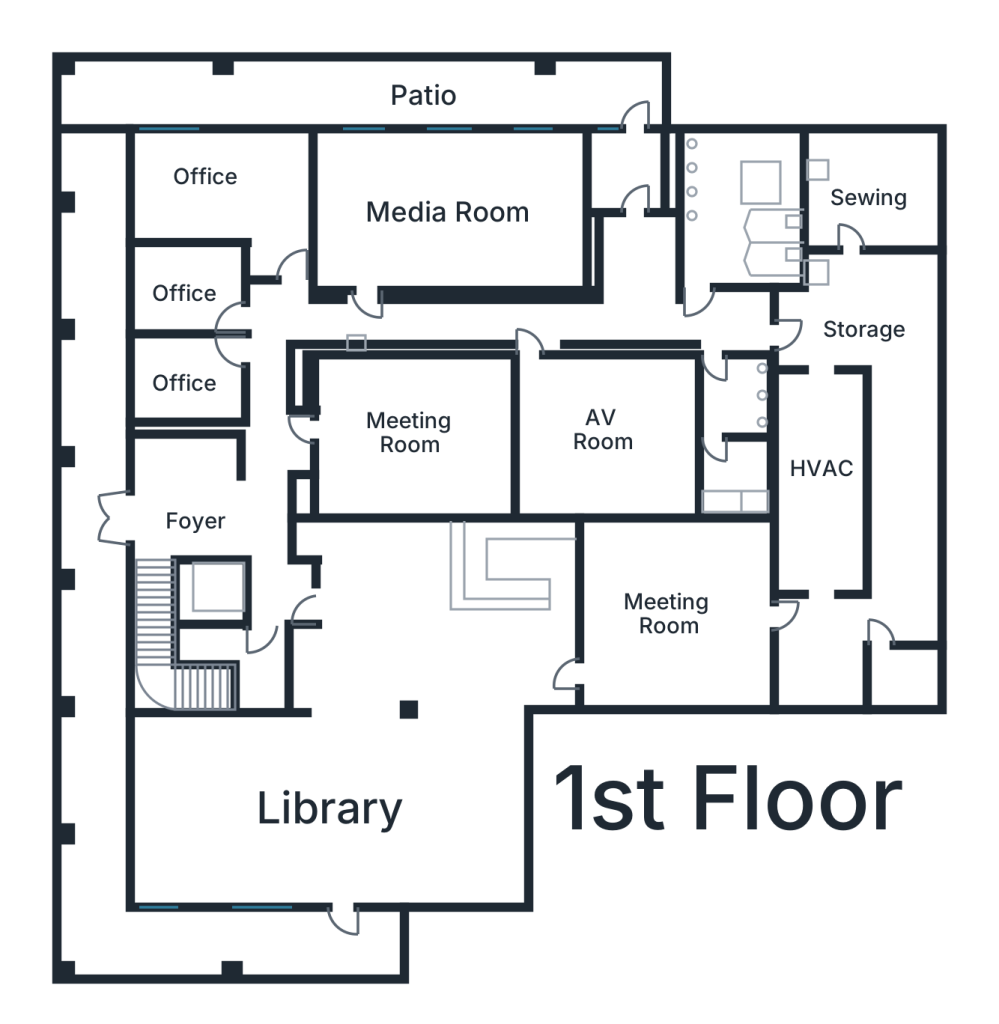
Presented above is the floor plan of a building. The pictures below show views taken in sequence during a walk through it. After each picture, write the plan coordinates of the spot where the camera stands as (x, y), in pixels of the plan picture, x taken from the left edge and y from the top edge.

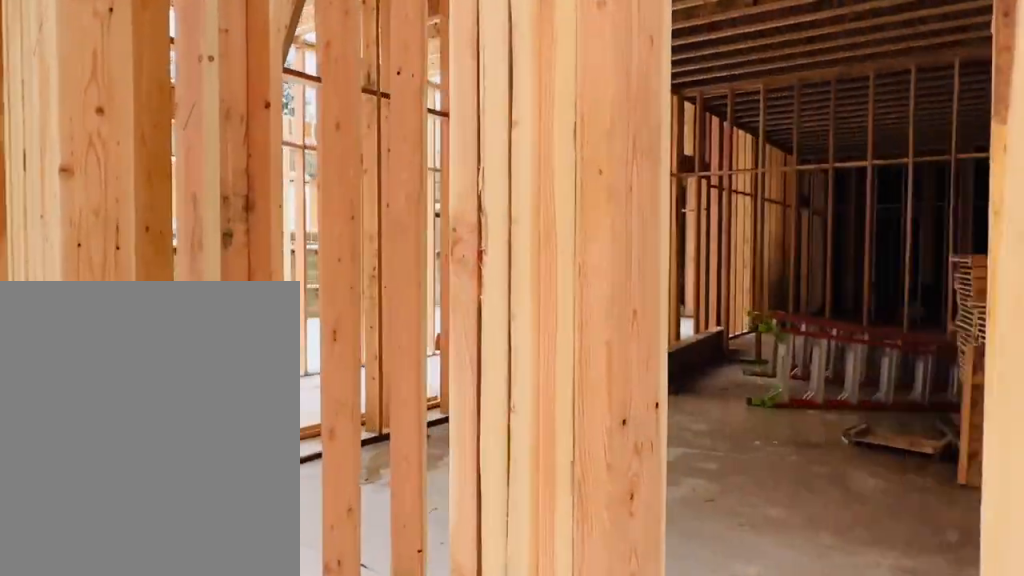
(293, 450)
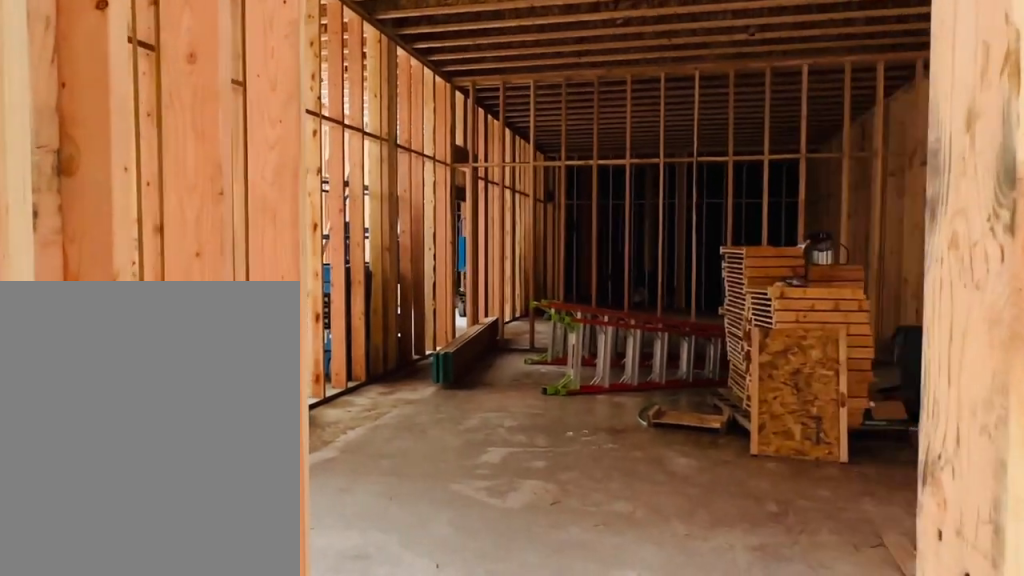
(298, 422)
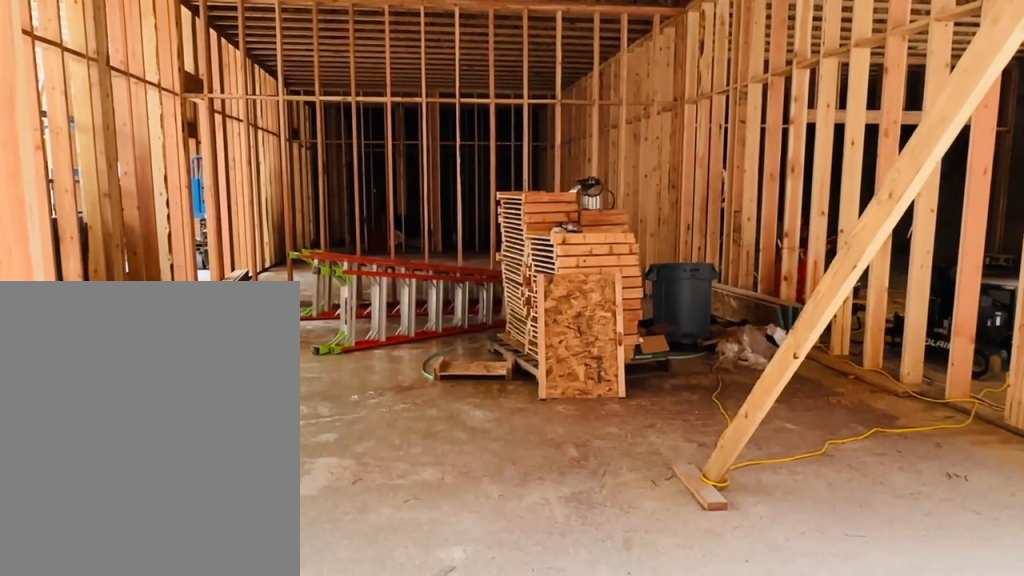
(301, 414)
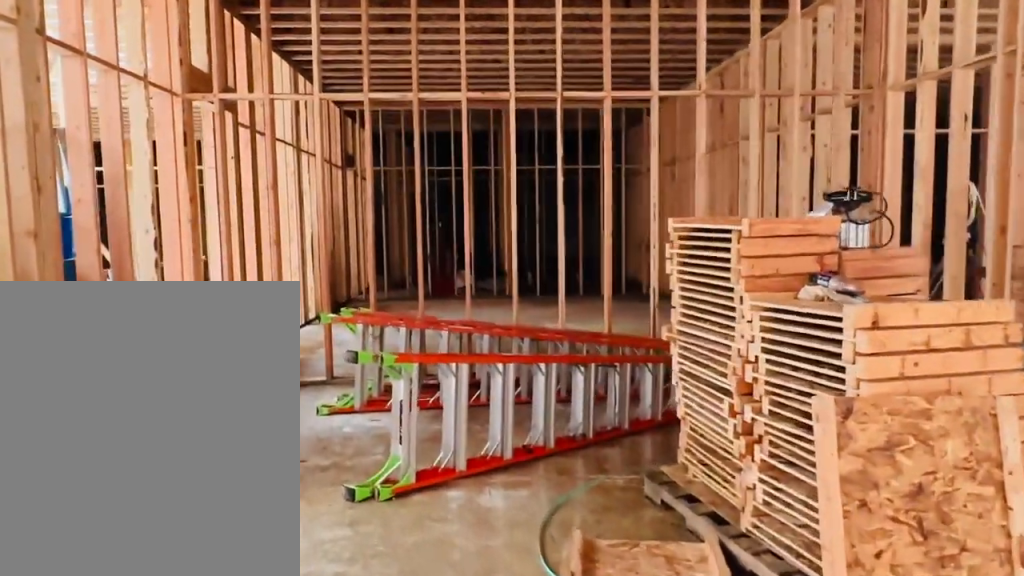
(334, 416)
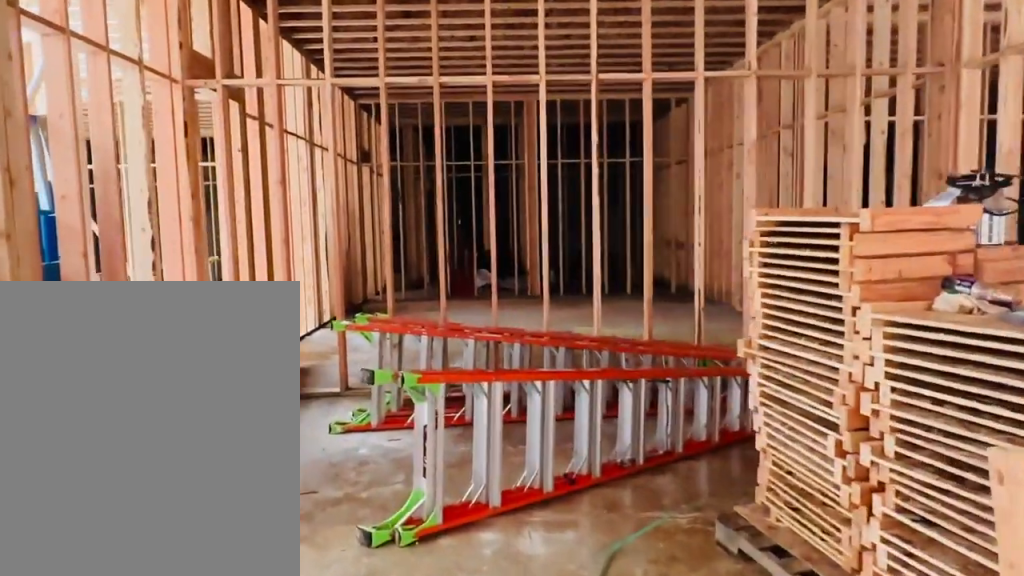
(345, 417)
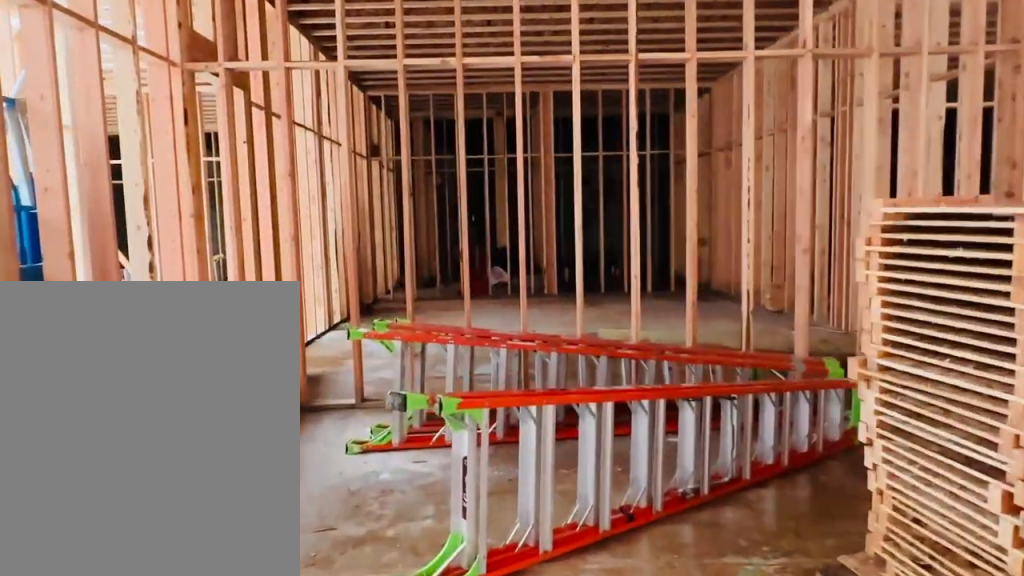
(359, 417)
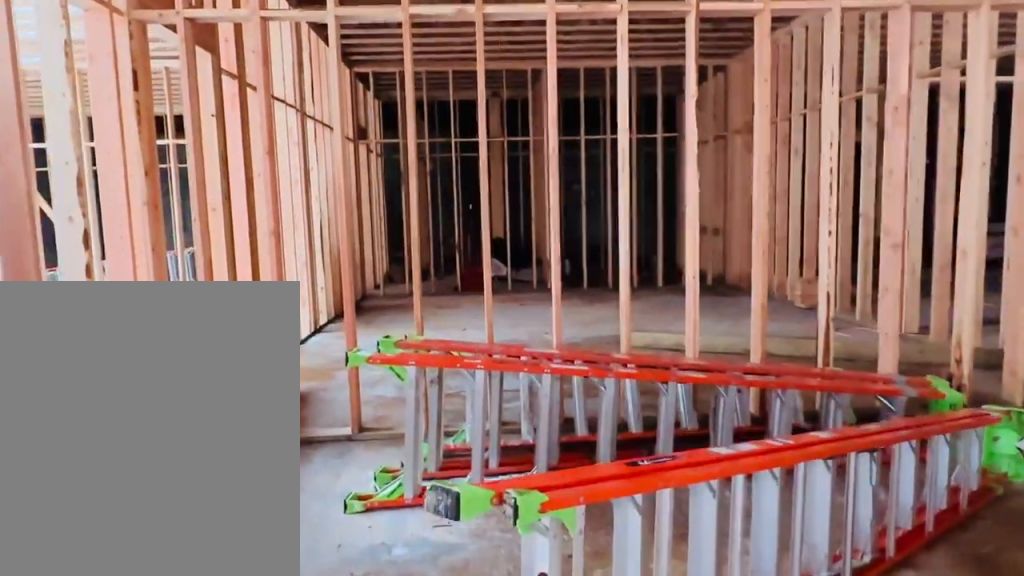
(388, 418)
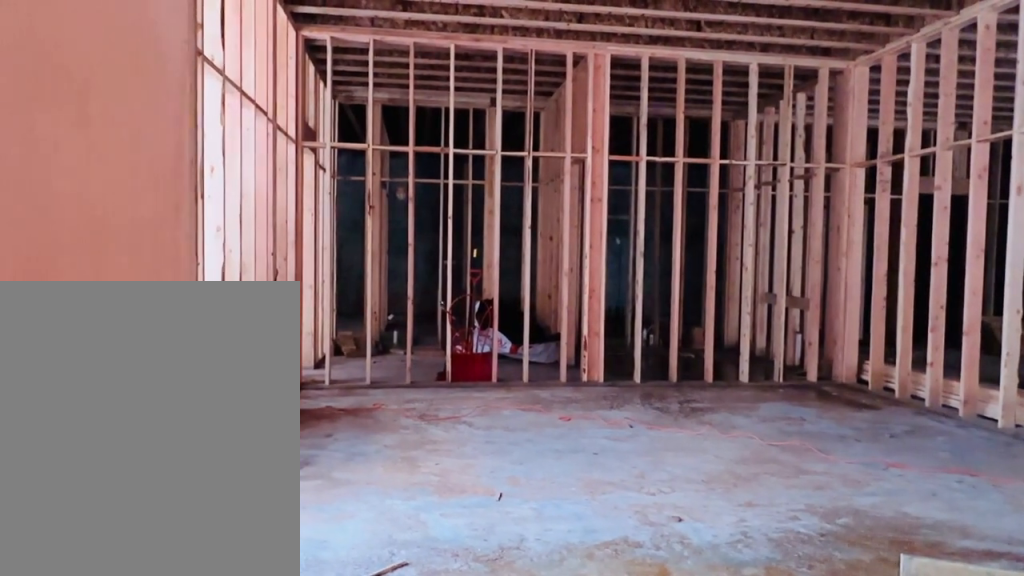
(489, 414)
